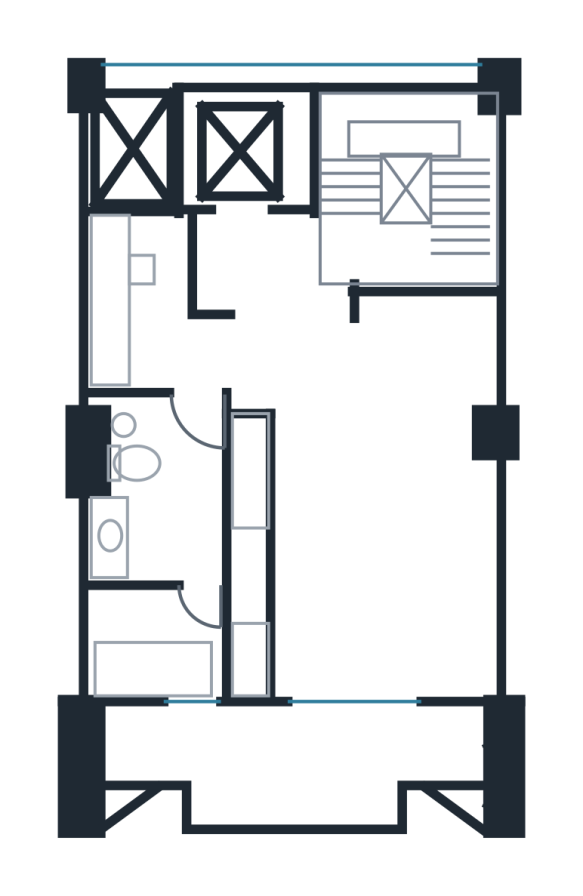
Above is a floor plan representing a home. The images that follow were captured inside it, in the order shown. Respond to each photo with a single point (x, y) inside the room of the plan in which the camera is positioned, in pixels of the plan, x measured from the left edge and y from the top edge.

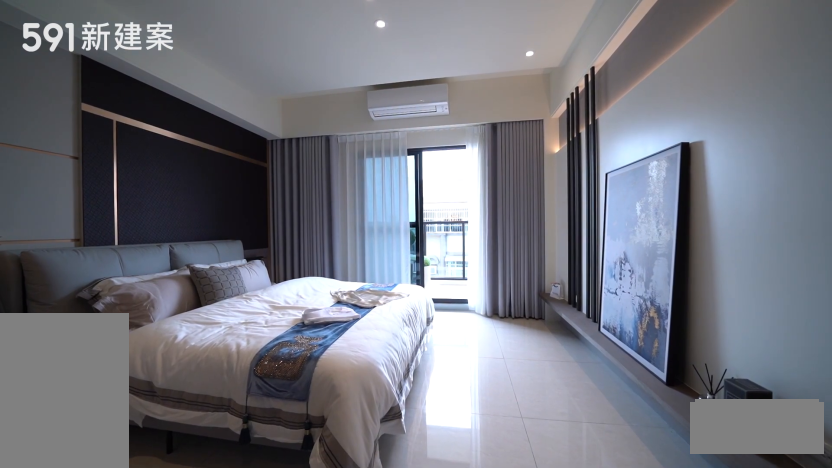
(367, 577)
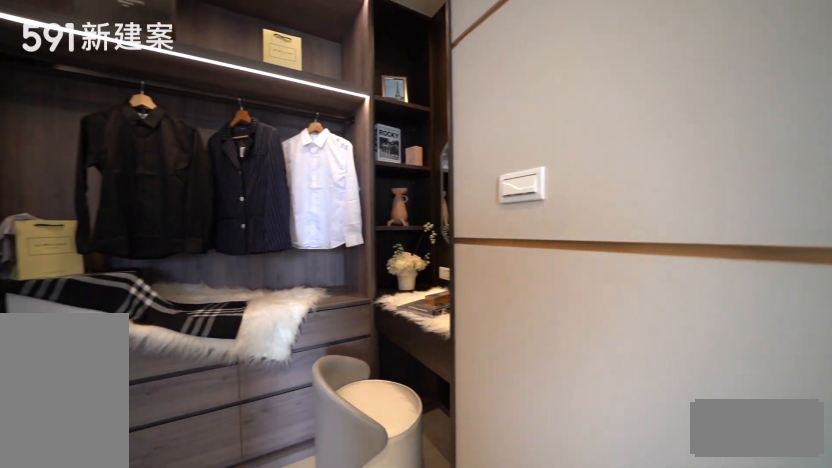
(421, 369)
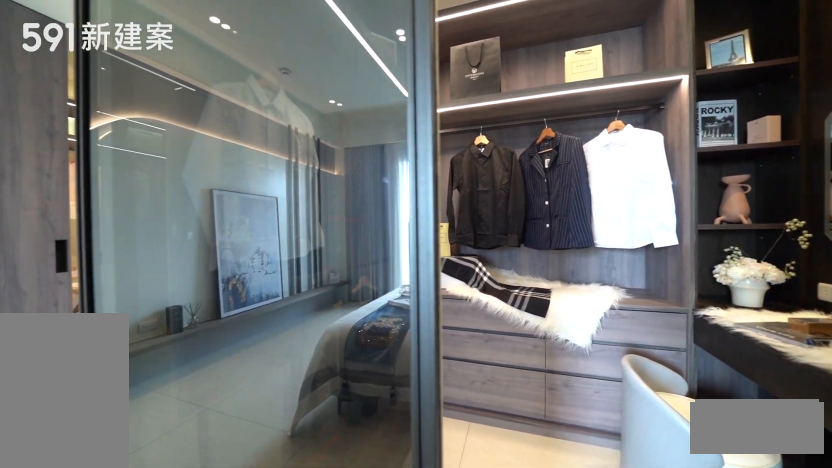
(421, 369)
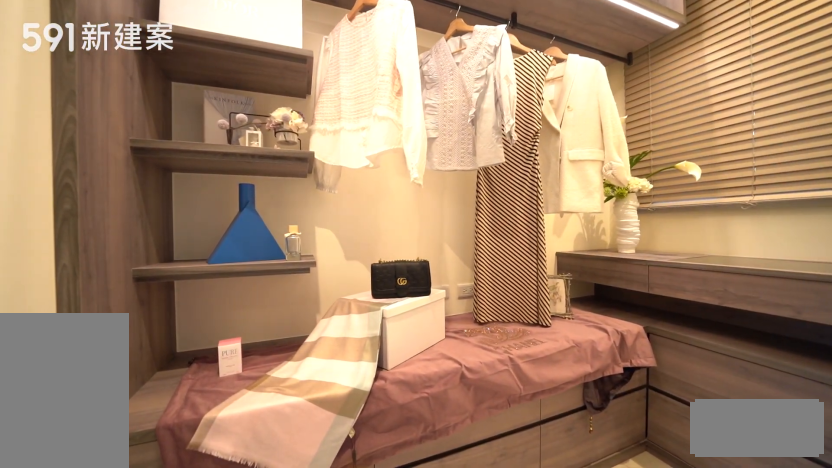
(142, 304)
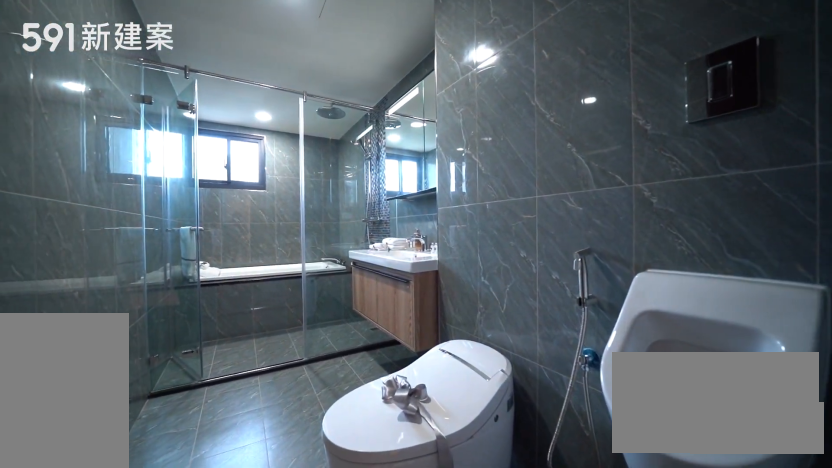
(153, 543)
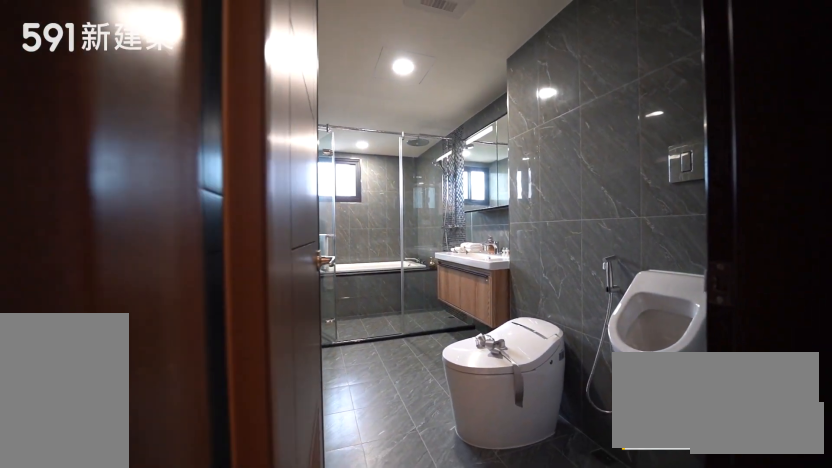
(153, 543)
